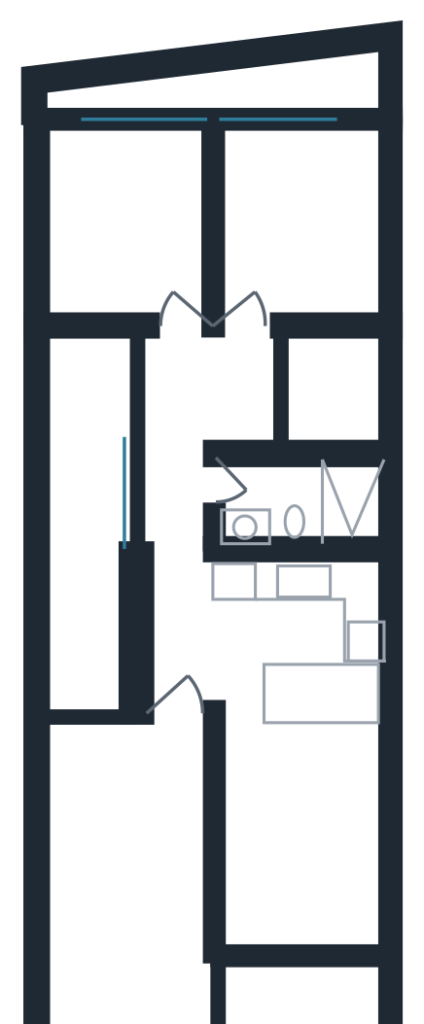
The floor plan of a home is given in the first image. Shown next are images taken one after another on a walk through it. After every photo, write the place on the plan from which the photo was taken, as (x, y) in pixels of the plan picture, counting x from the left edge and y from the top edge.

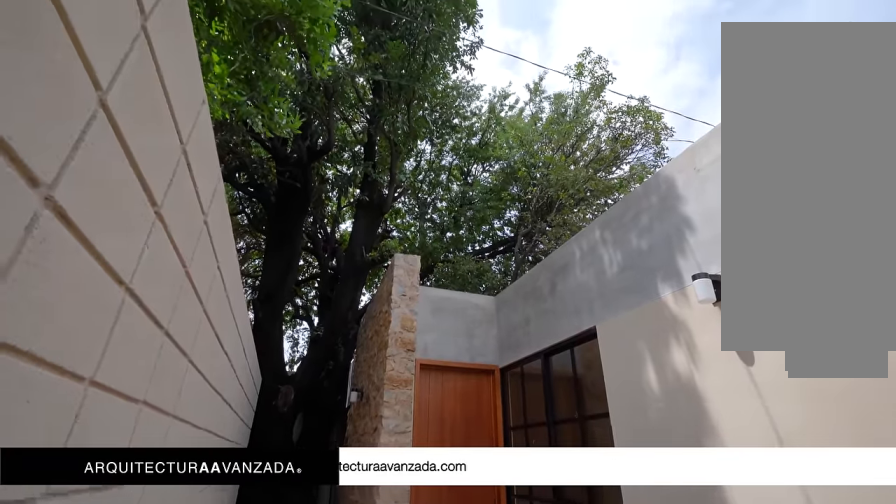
(112, 896)
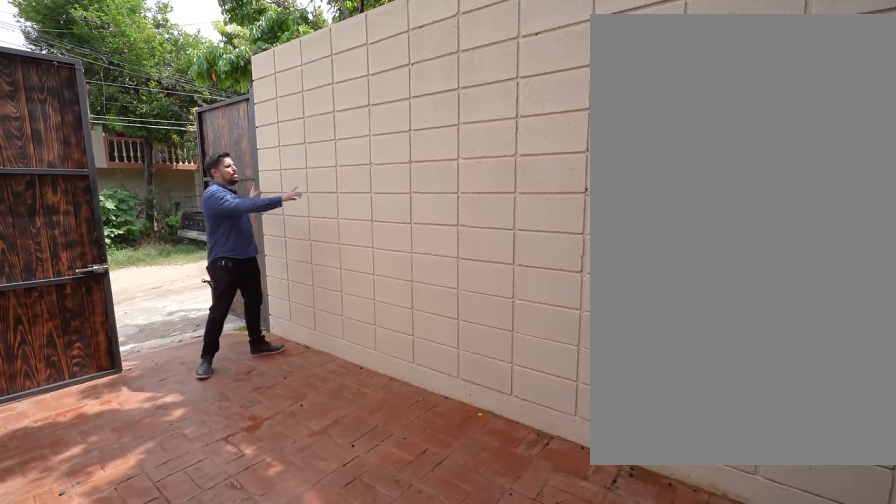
(128, 834)
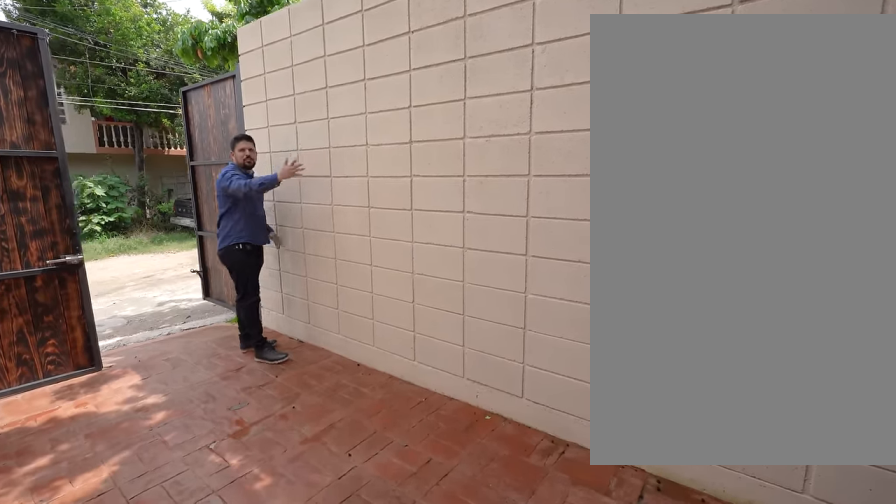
(127, 836)
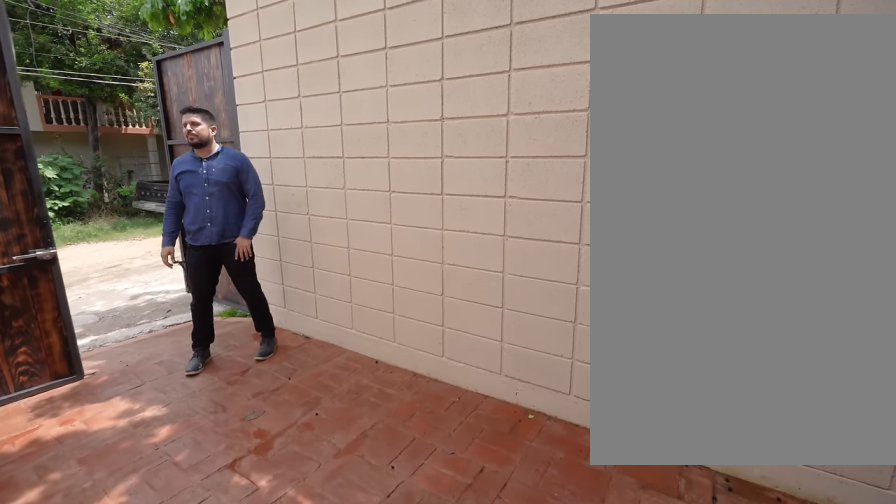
(127, 836)
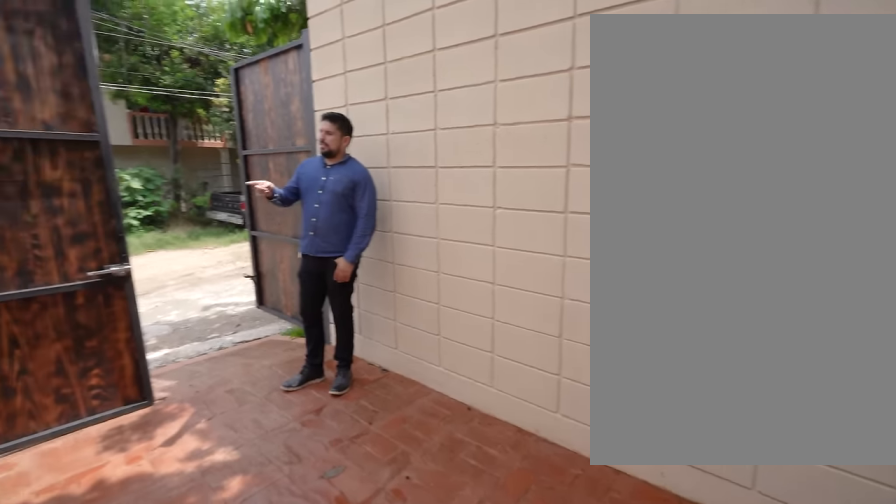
(127, 838)
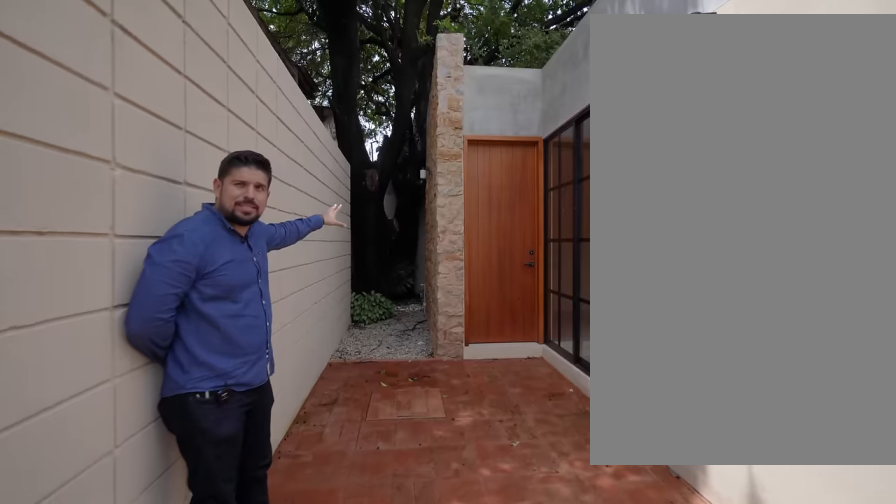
(117, 1010)
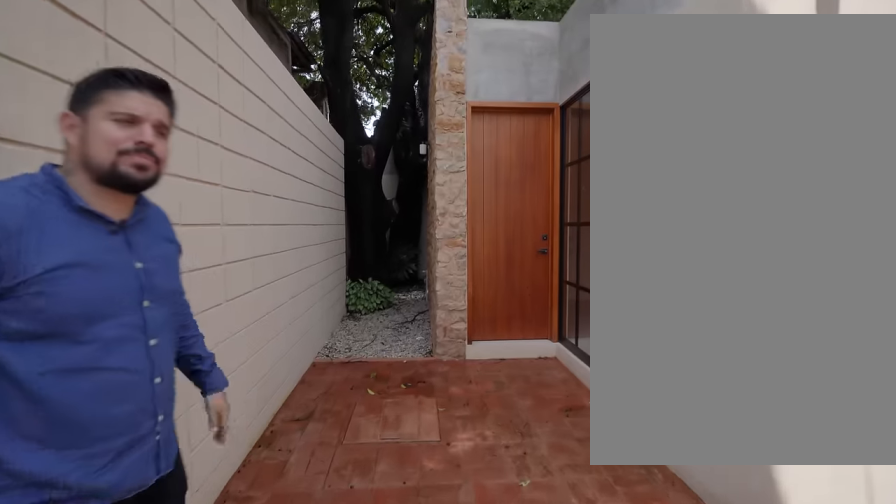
(117, 1010)
